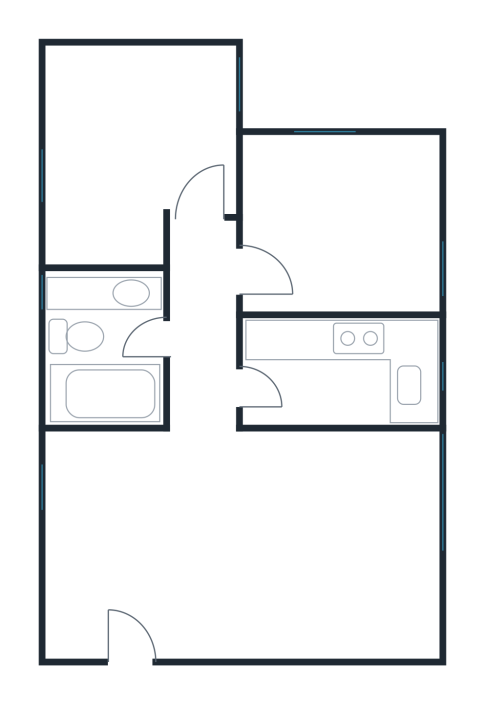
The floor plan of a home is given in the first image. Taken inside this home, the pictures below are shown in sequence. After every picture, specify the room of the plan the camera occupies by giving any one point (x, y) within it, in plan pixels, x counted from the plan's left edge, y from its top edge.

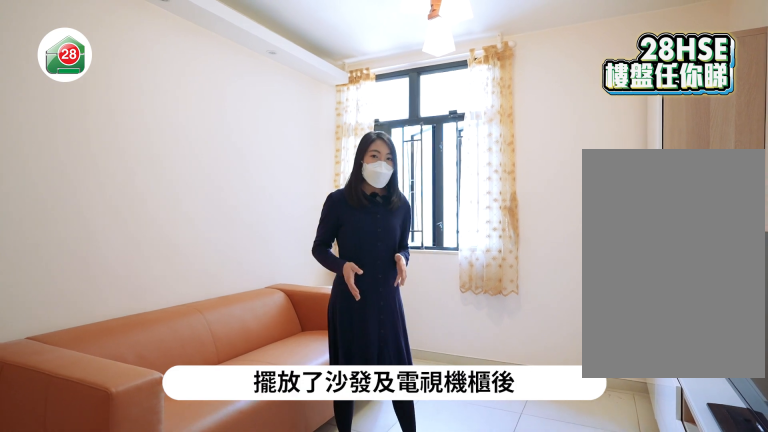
(213, 542)
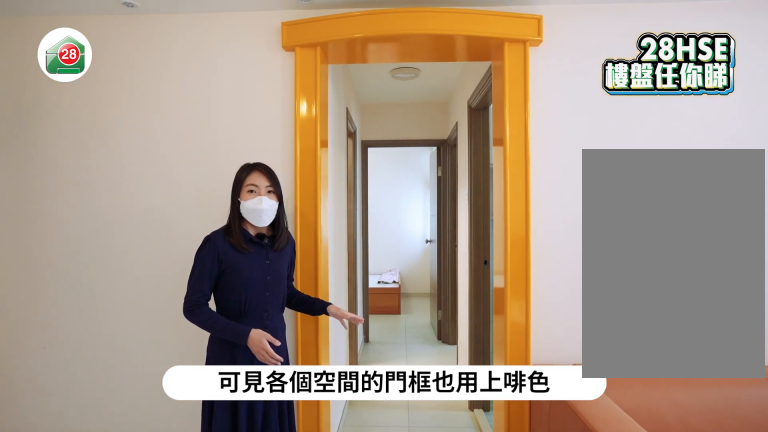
(214, 542)
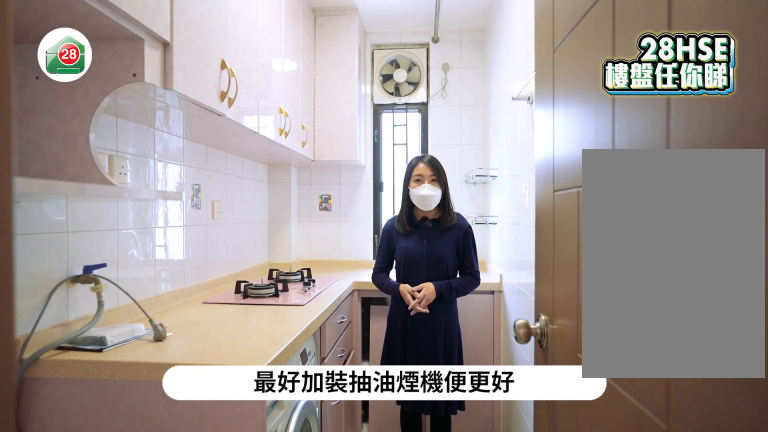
(304, 371)
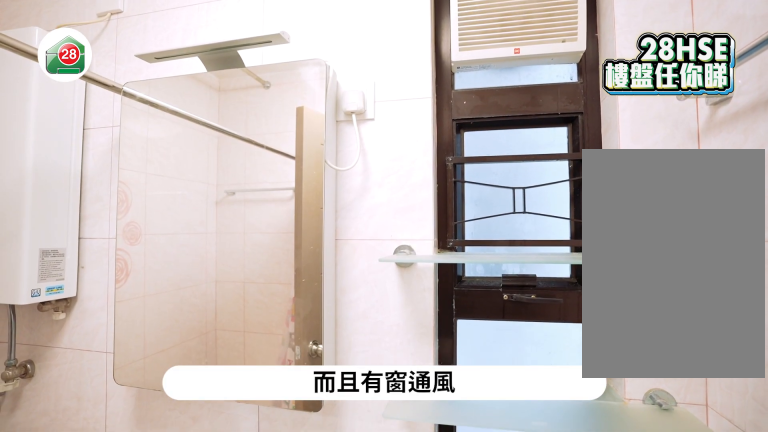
(121, 353)
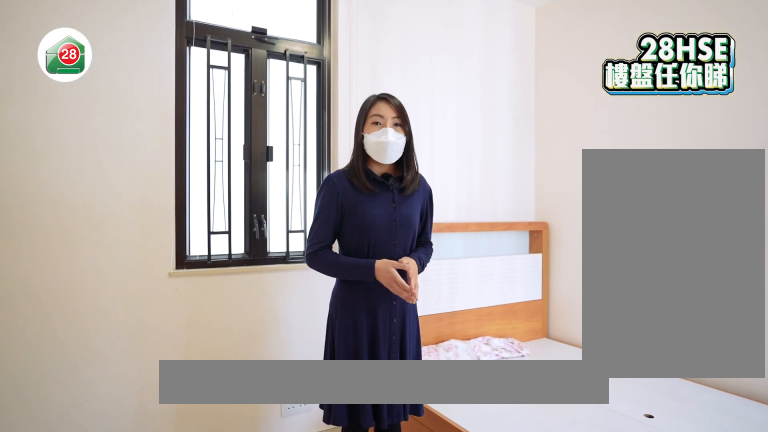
(121, 137)
